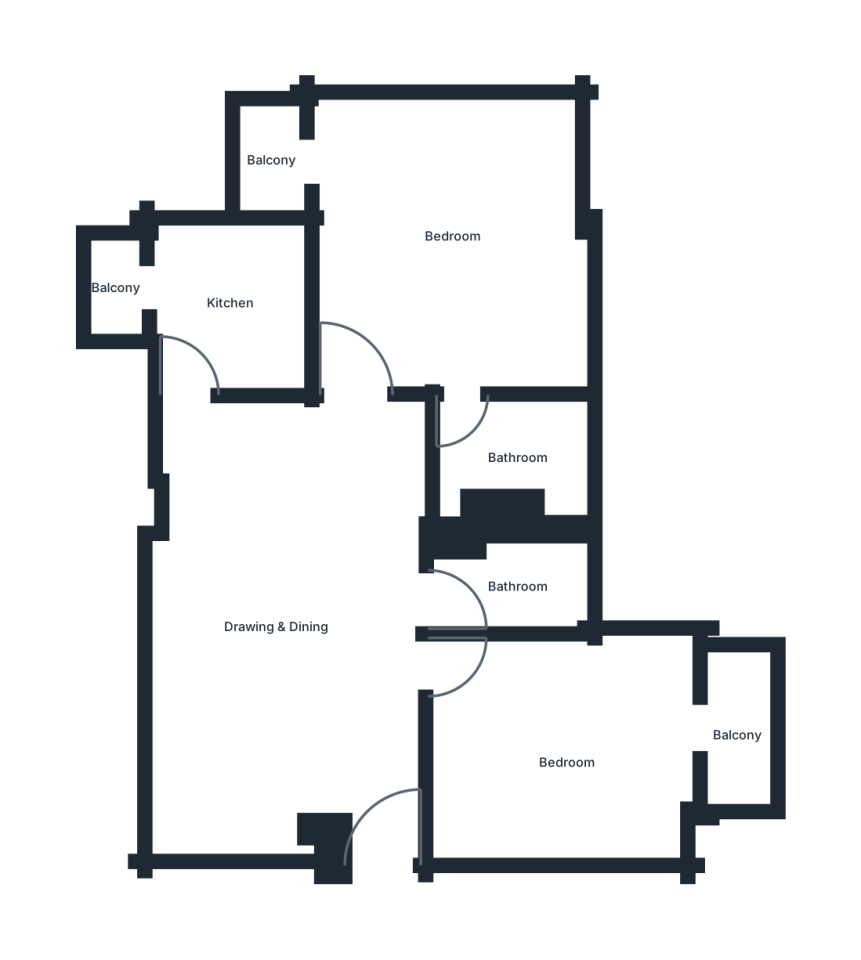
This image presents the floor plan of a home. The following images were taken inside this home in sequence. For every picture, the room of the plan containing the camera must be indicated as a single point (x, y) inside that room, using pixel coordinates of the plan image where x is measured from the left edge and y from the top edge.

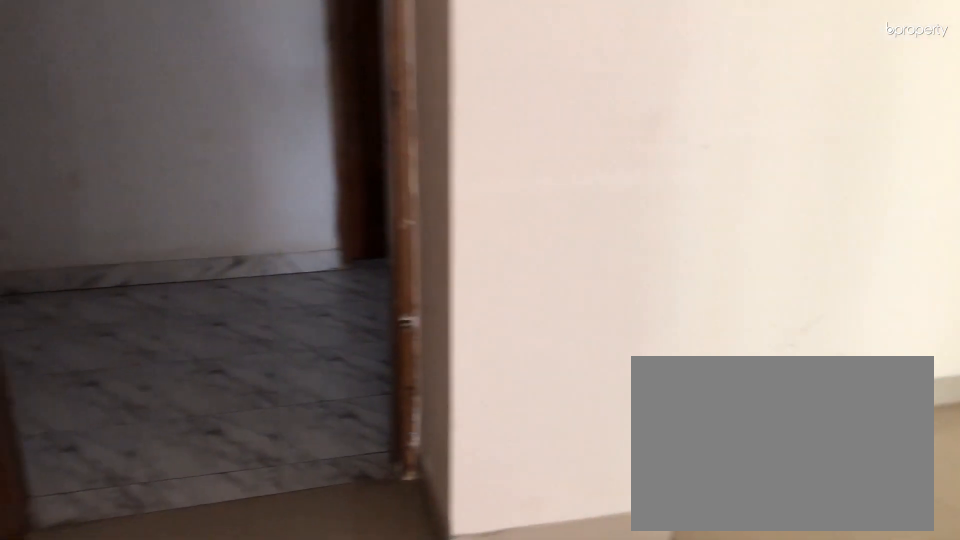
(277, 606)
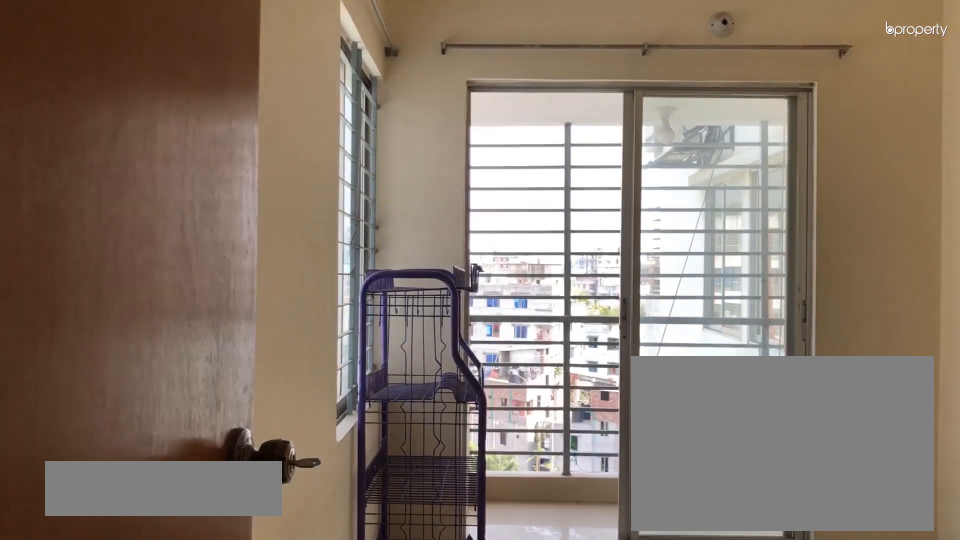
(560, 753)
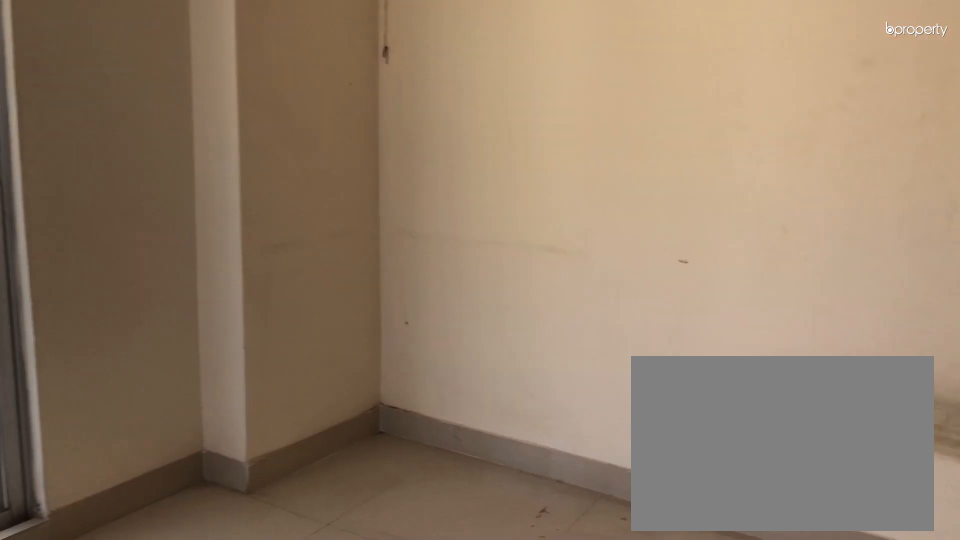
(560, 753)
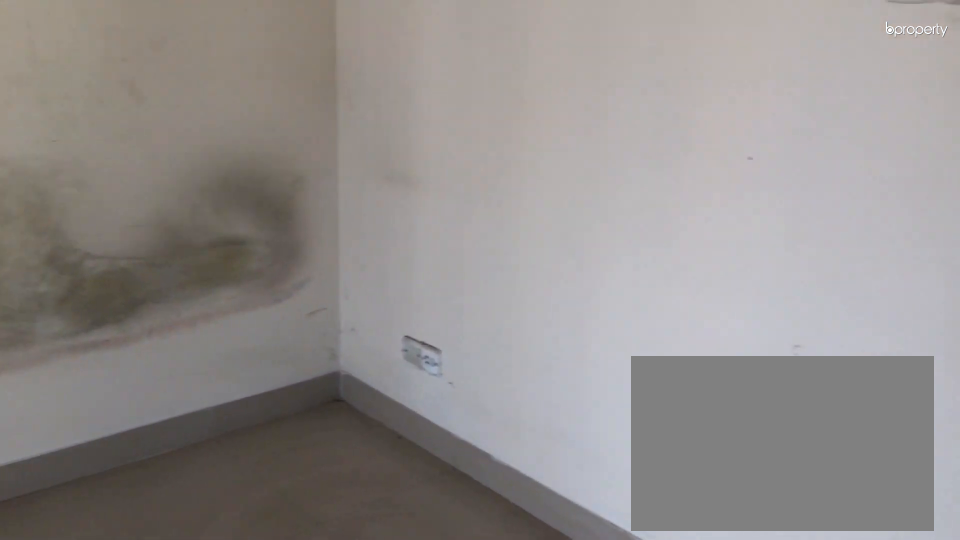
(560, 753)
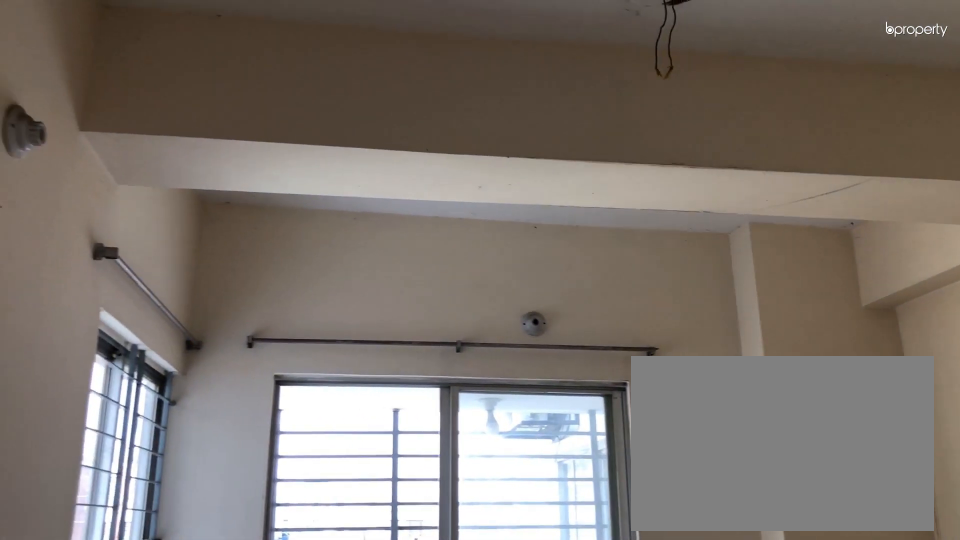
(560, 753)
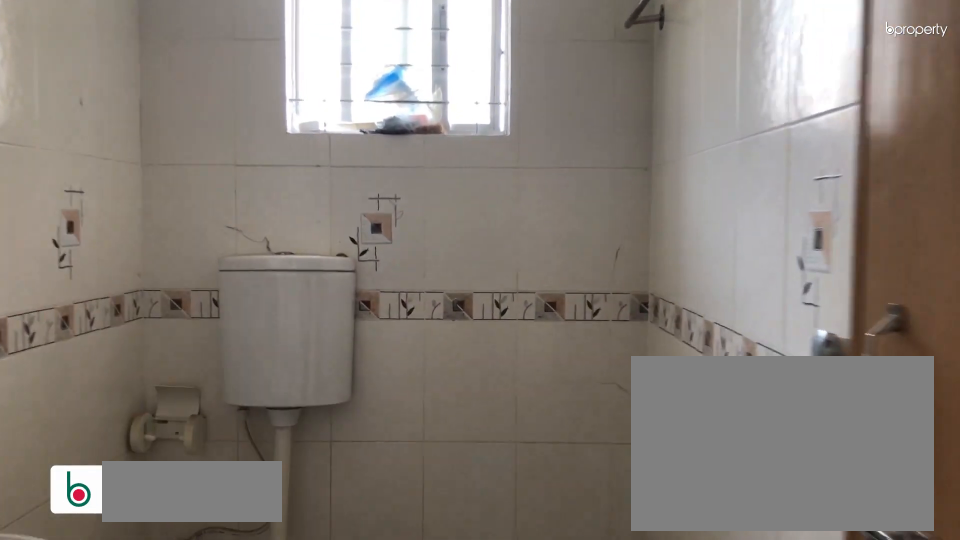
(510, 578)
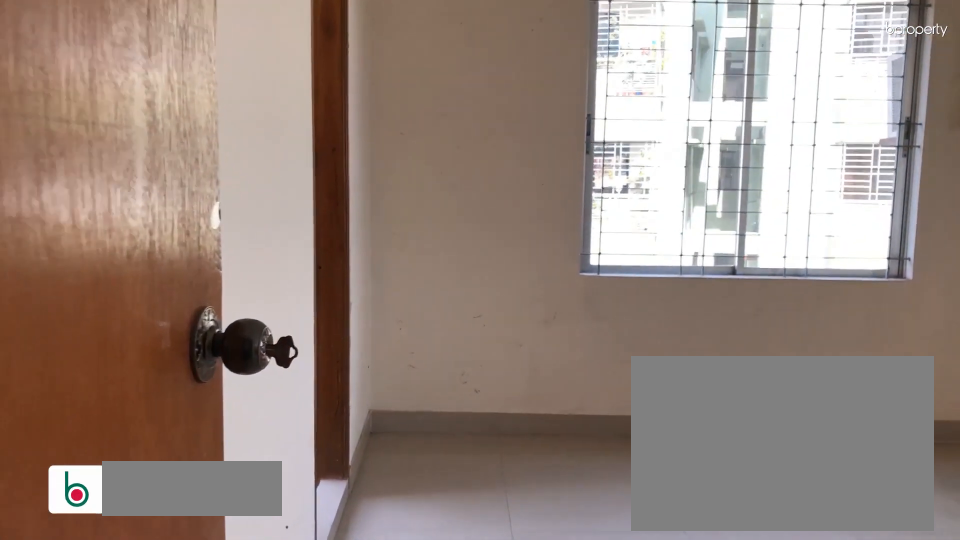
(449, 227)
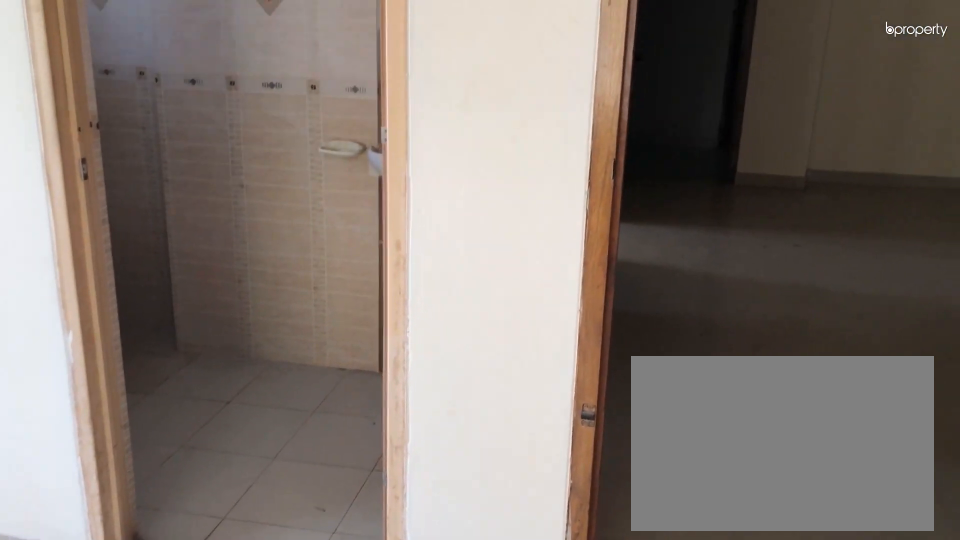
(449, 227)
